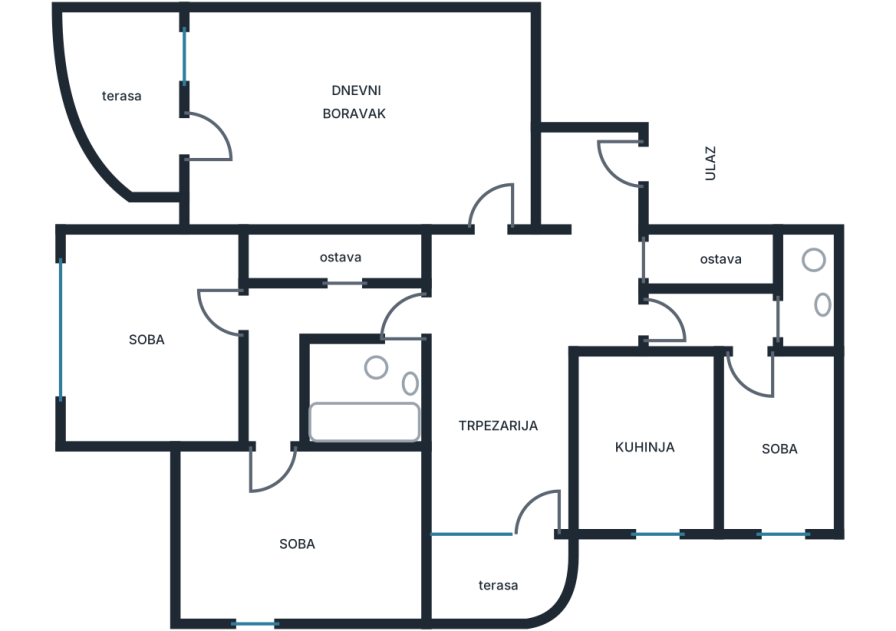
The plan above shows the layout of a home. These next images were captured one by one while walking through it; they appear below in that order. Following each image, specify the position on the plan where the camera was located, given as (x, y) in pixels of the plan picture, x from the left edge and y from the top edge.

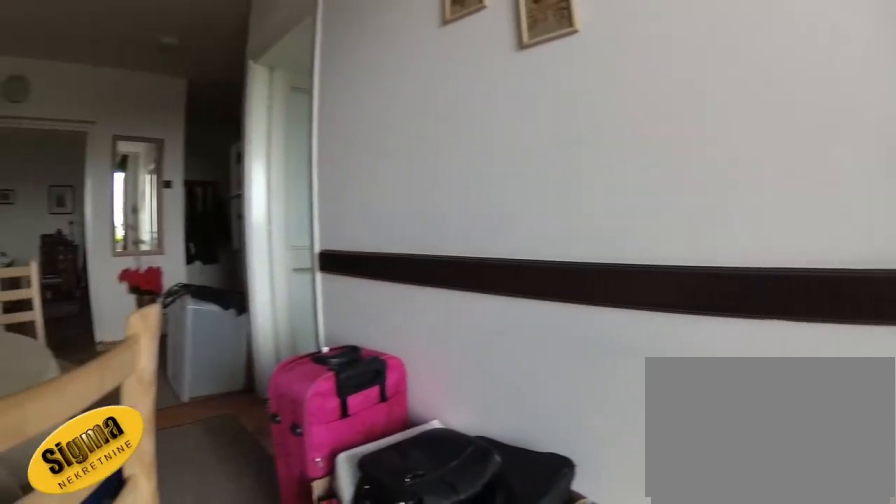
(492, 494)
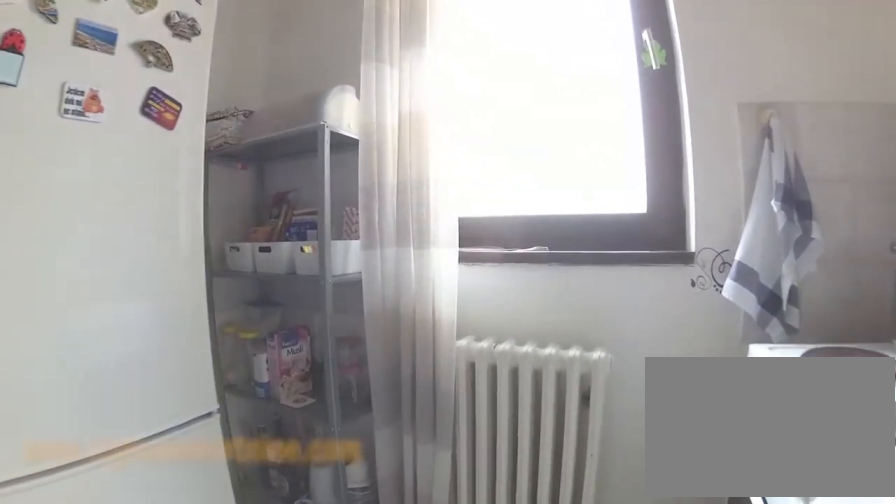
(649, 457)
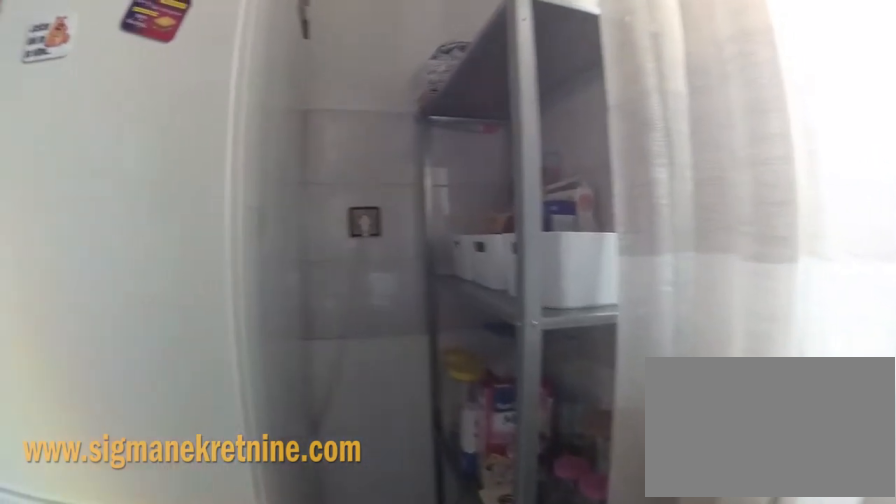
(634, 490)
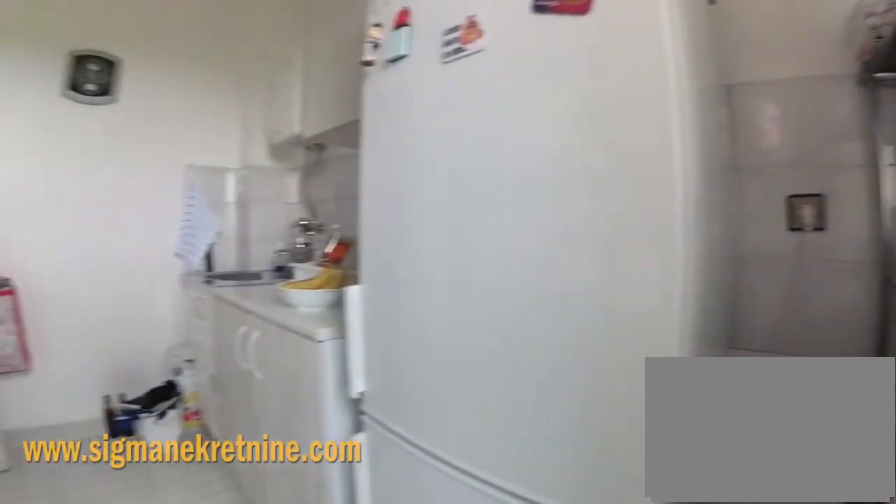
(625, 505)
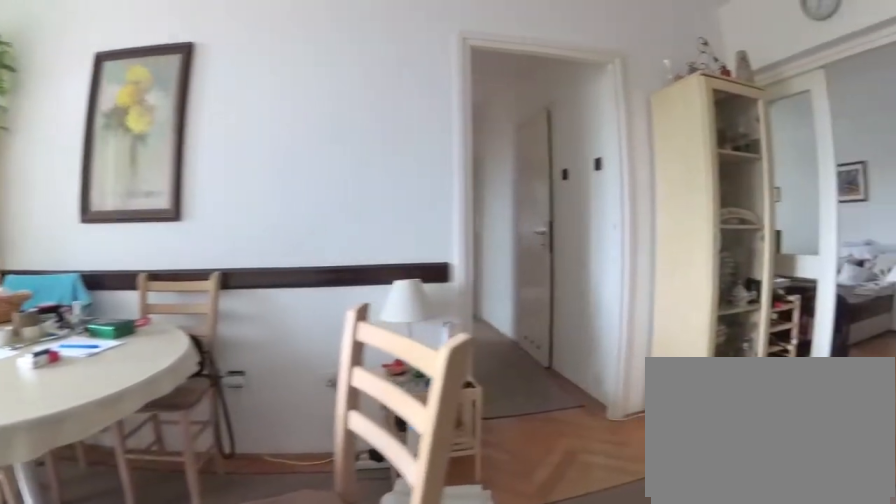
(558, 395)
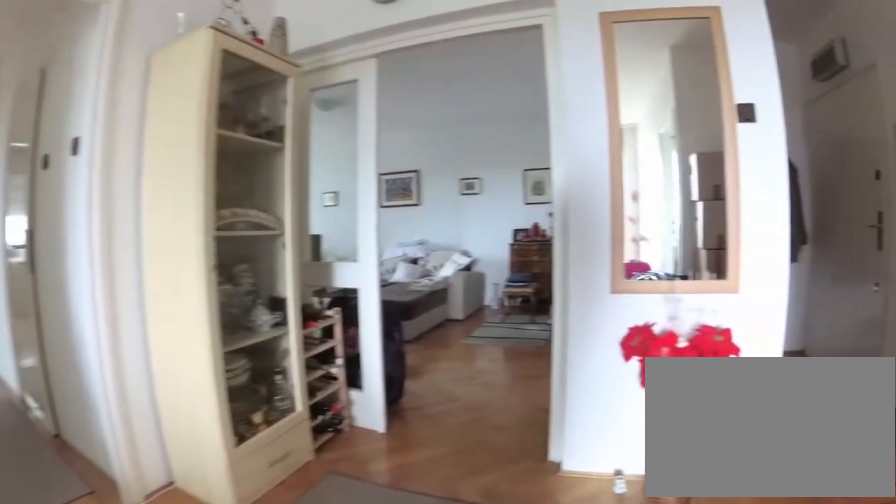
(513, 397)
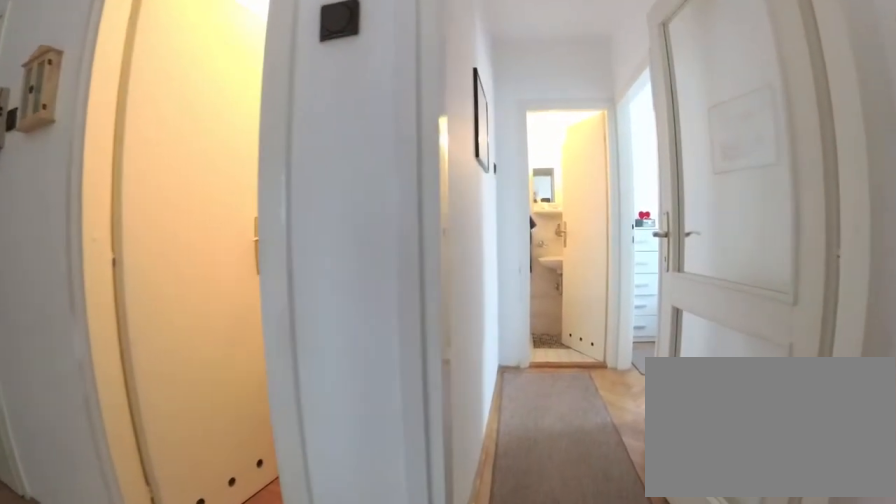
(564, 323)
